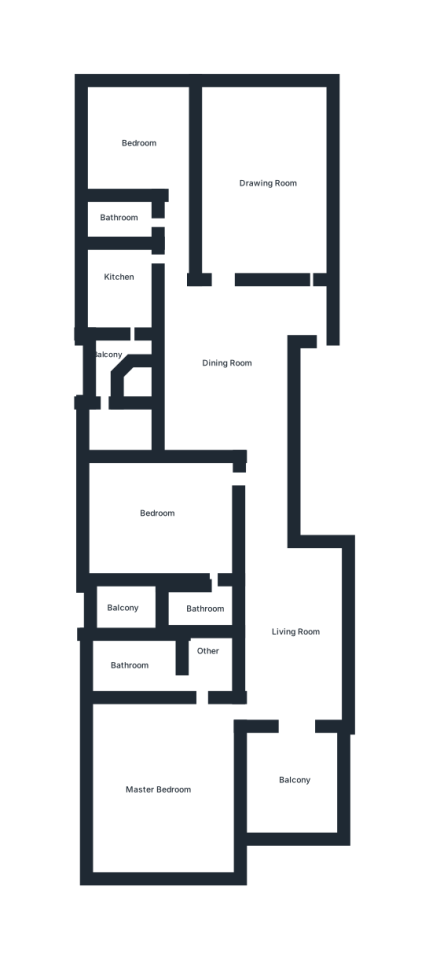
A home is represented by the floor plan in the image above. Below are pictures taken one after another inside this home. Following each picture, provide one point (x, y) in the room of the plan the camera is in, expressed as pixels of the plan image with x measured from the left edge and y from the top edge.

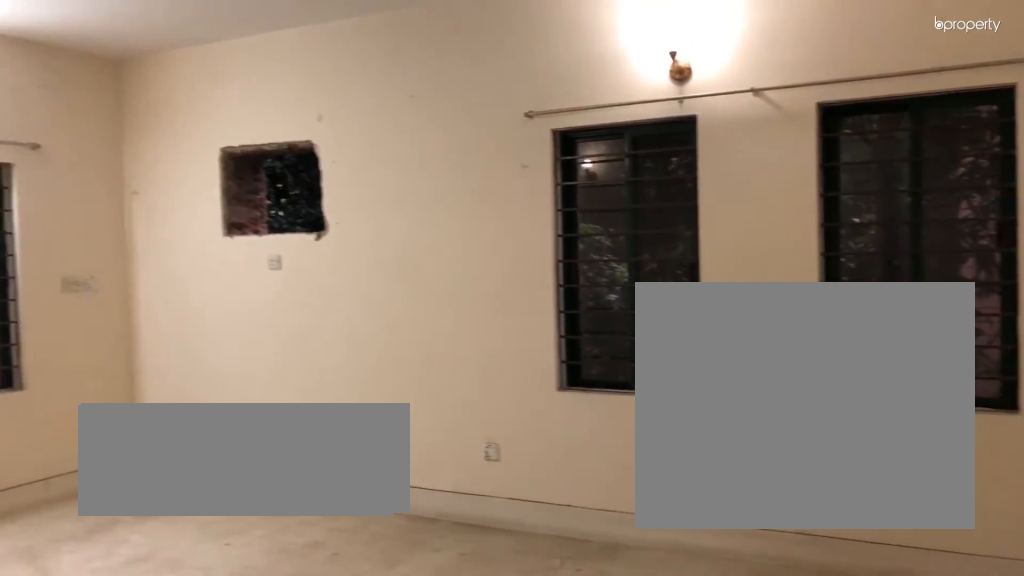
(162, 781)
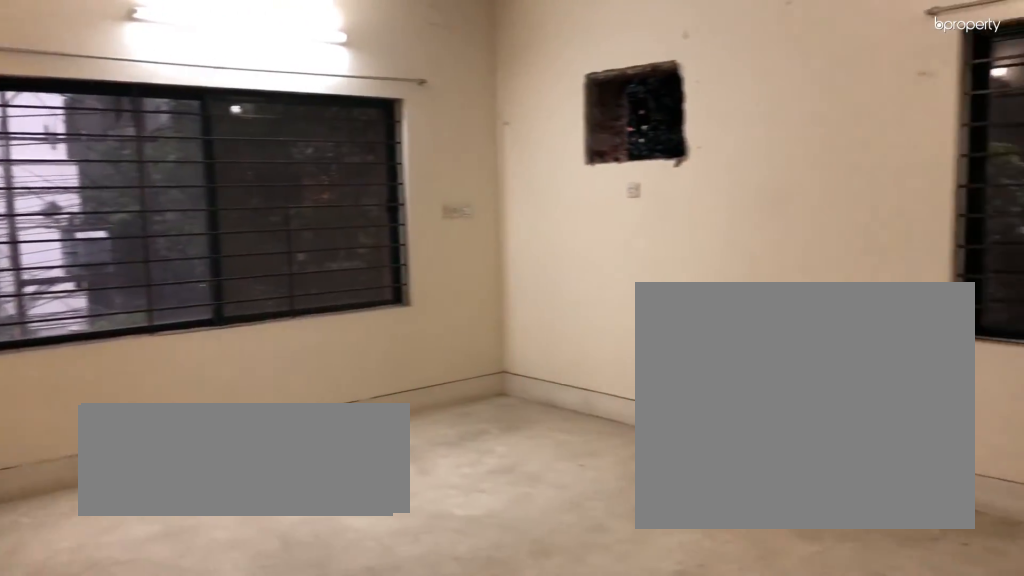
(162, 781)
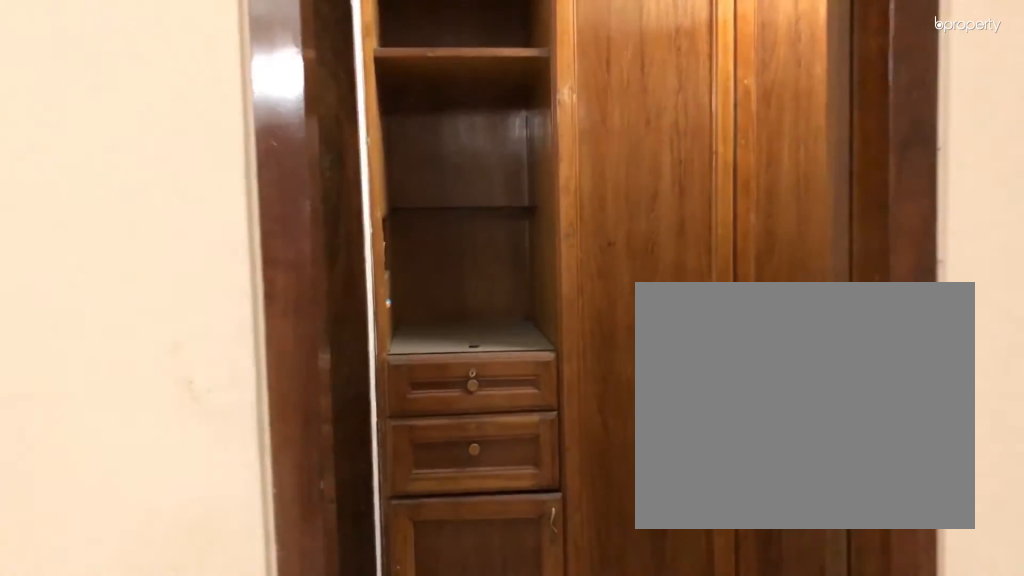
(207, 664)
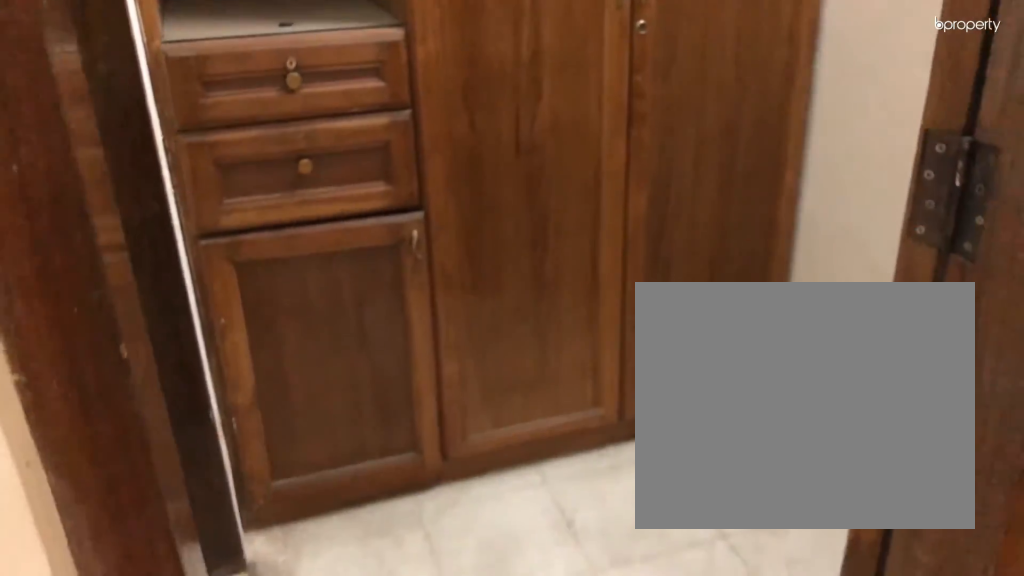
(207, 664)
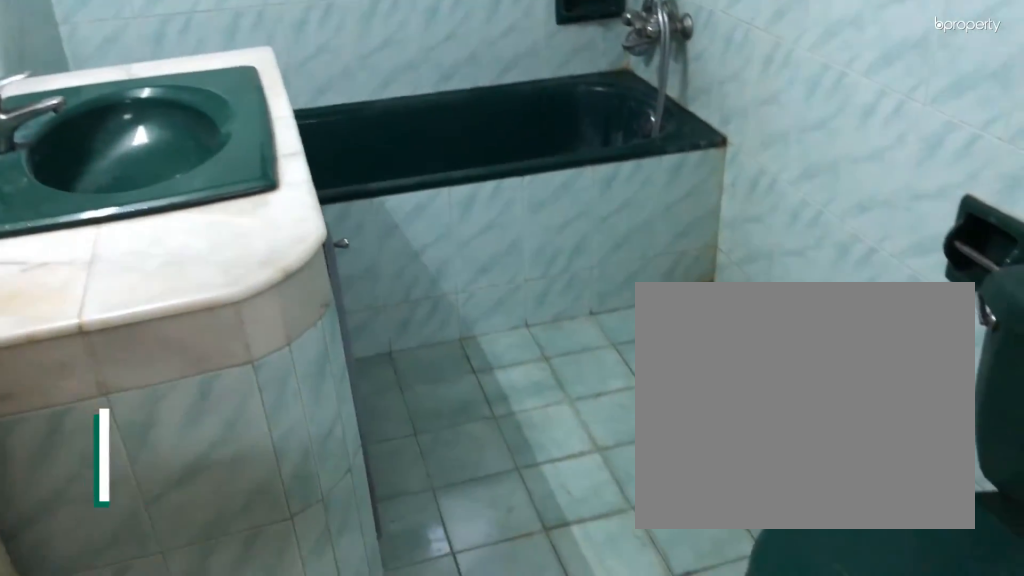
(133, 664)
